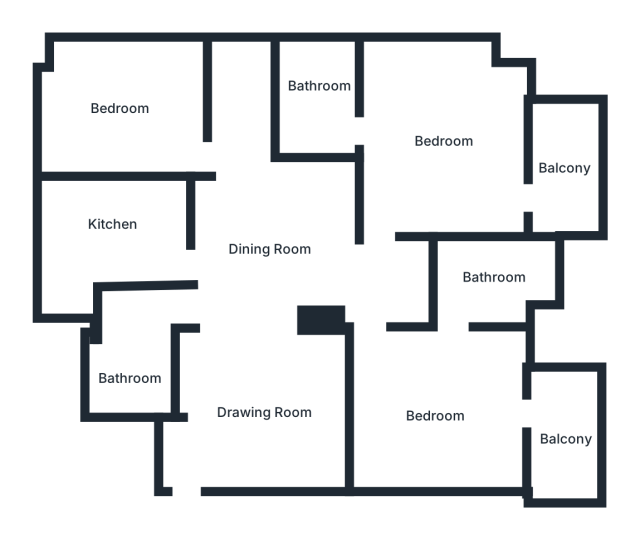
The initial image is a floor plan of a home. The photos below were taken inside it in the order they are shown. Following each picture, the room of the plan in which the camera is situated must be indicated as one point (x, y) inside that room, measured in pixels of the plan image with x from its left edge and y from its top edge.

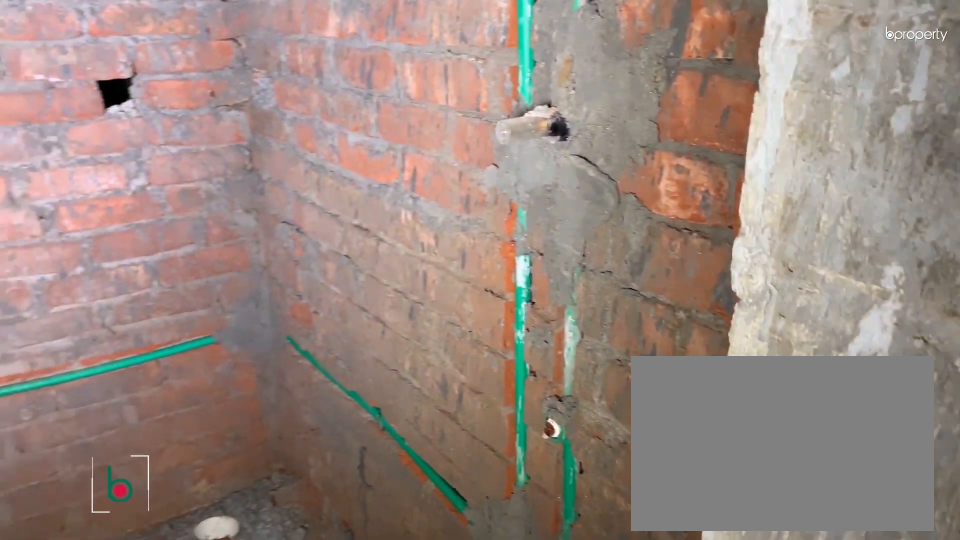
(127, 351)
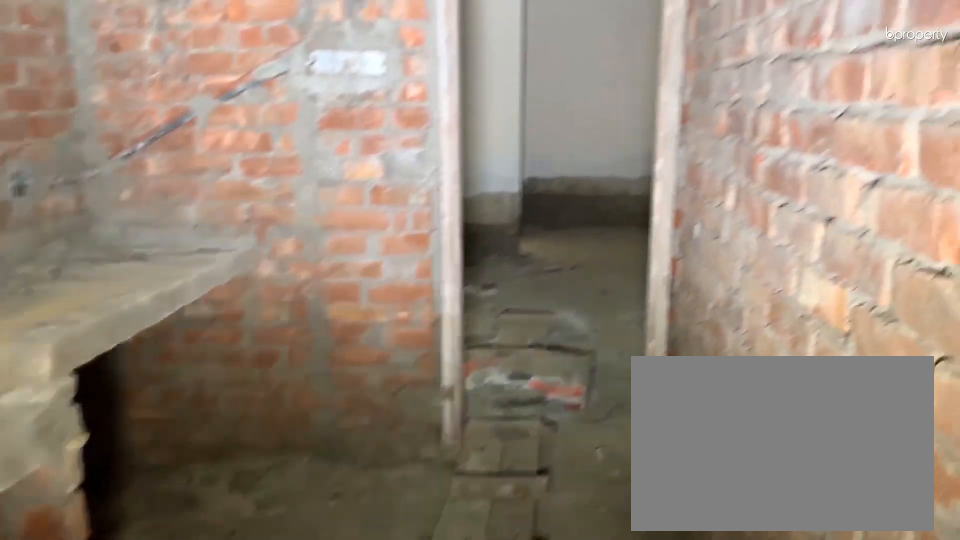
(99, 232)
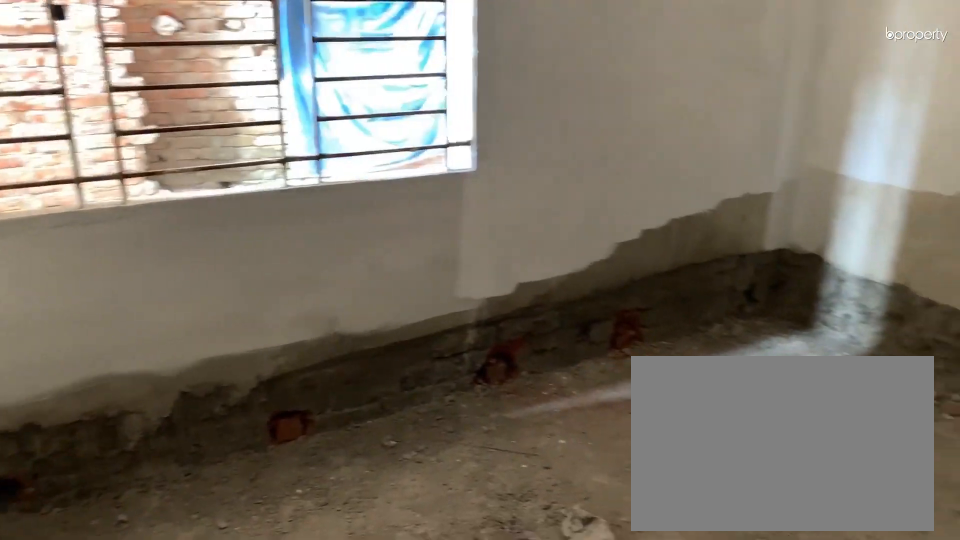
(120, 110)
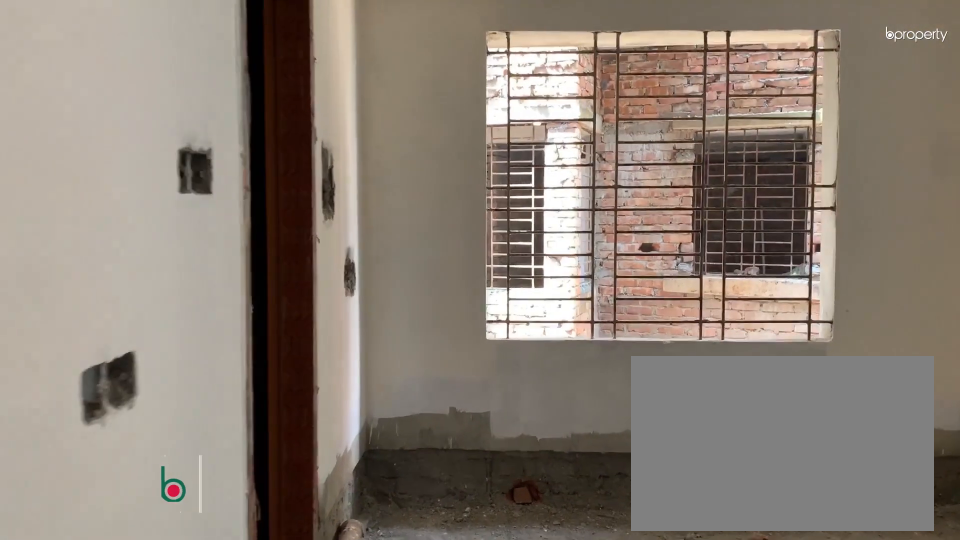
(436, 133)
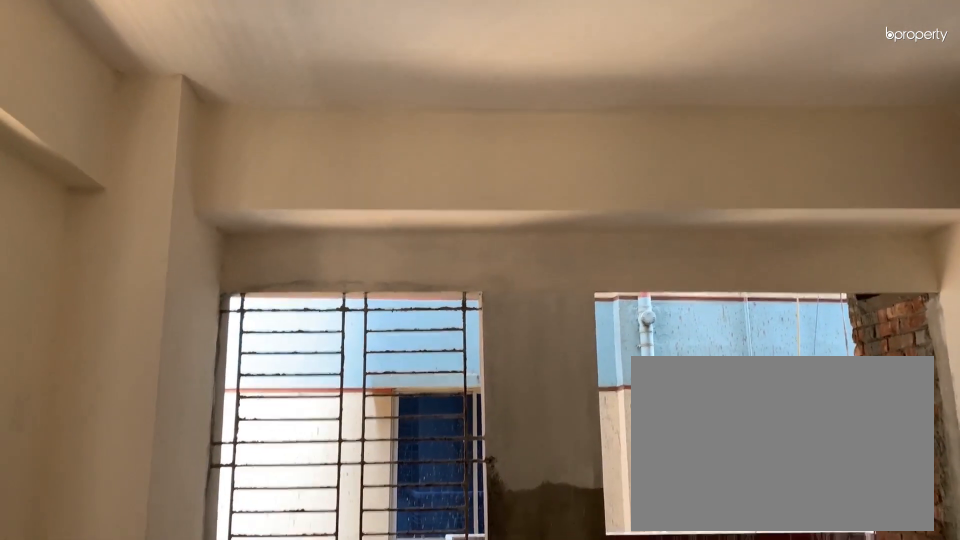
(436, 133)
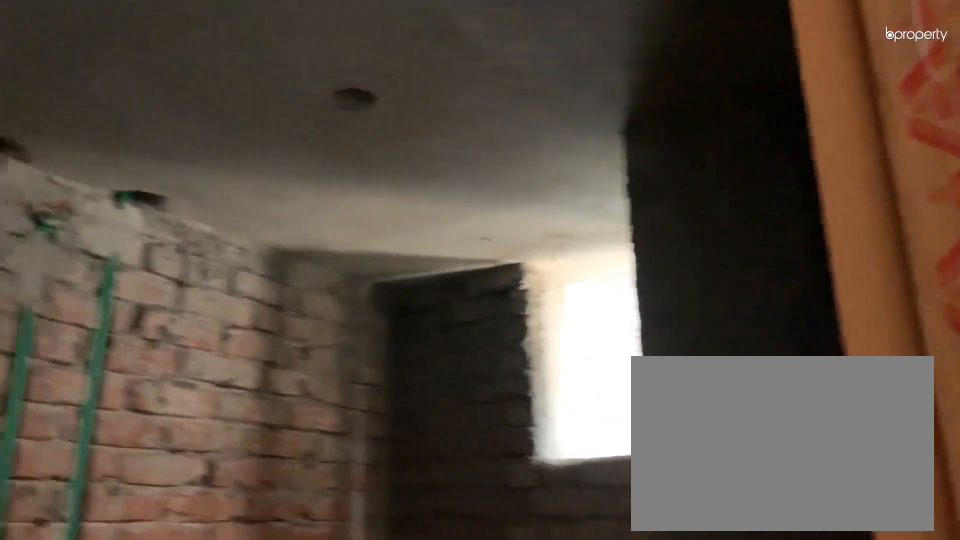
(316, 102)
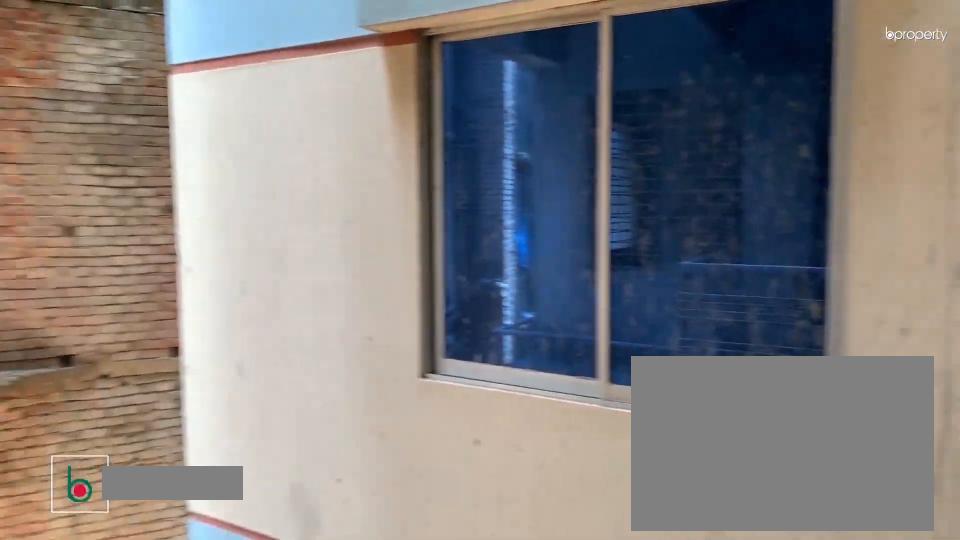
(569, 159)
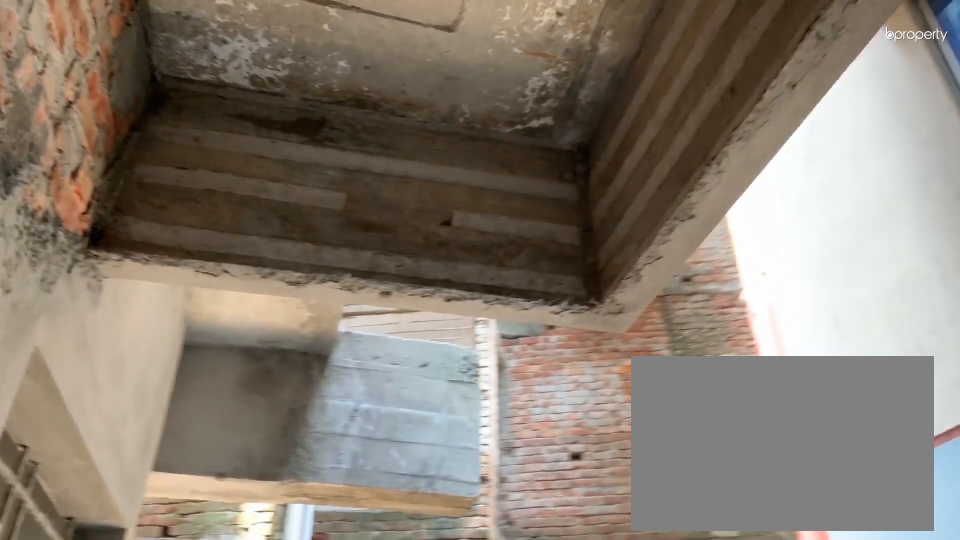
(569, 159)
